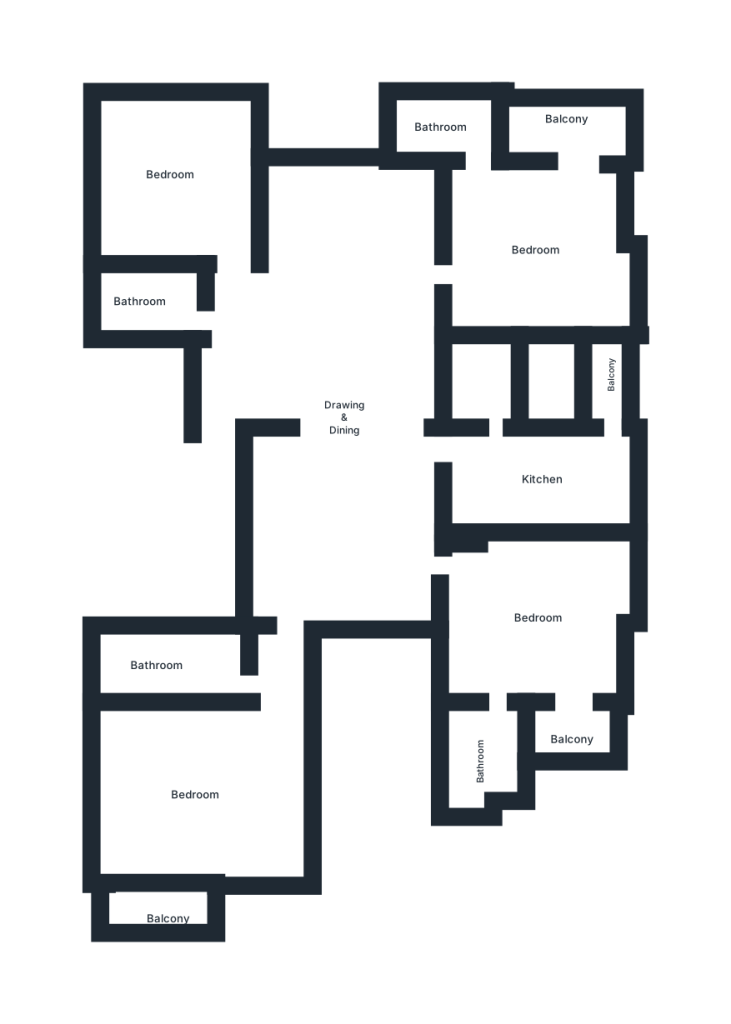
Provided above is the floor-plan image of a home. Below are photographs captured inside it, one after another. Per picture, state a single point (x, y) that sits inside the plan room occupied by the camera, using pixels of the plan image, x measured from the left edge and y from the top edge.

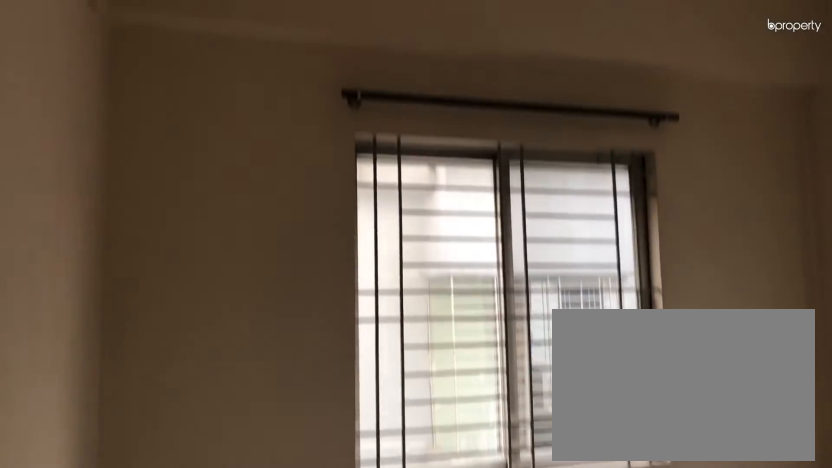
(182, 182)
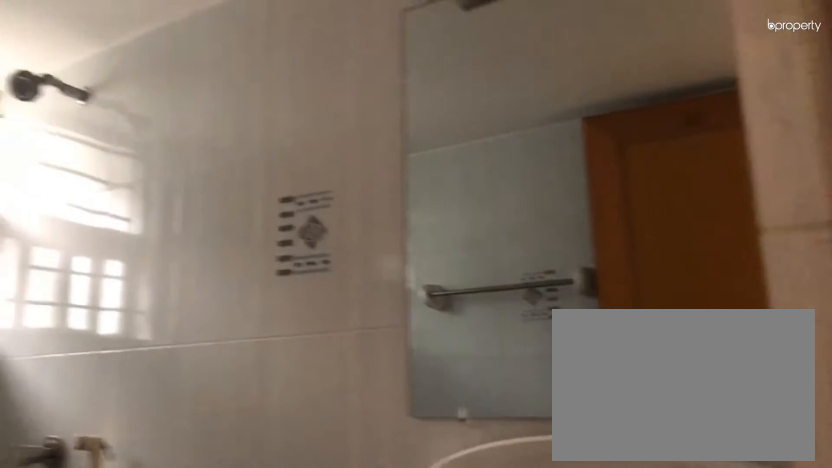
(141, 301)
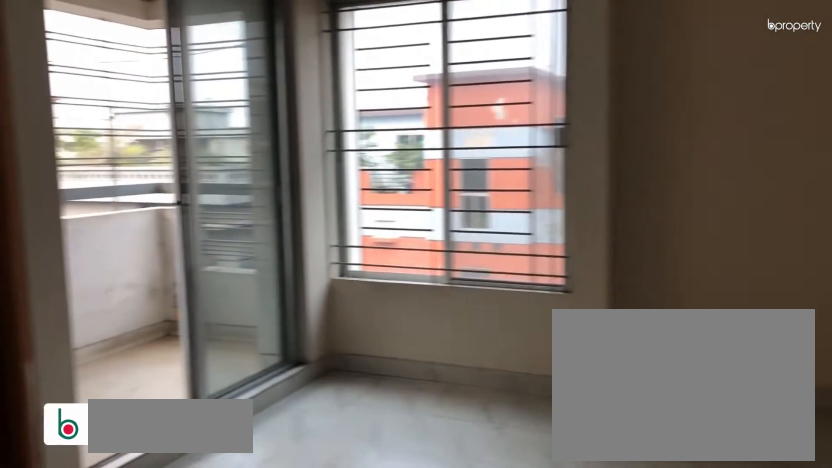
(529, 243)
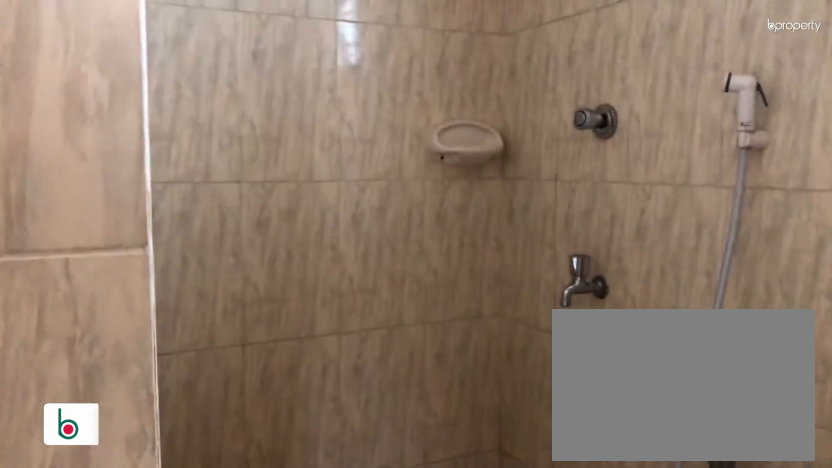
(450, 131)
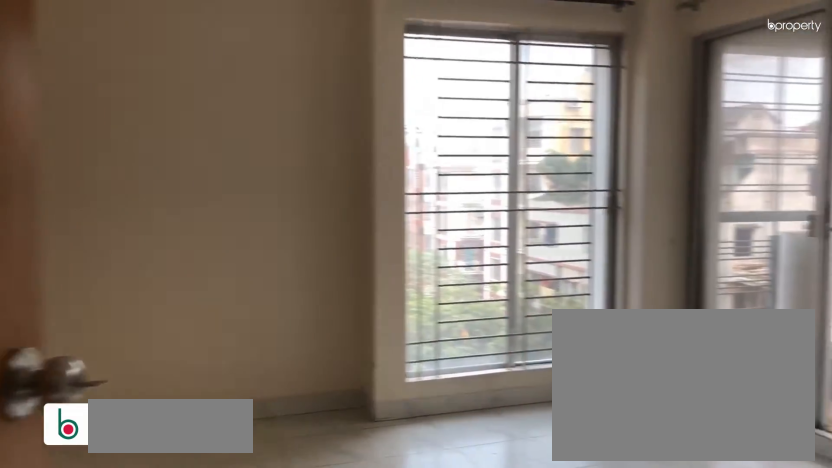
(525, 604)
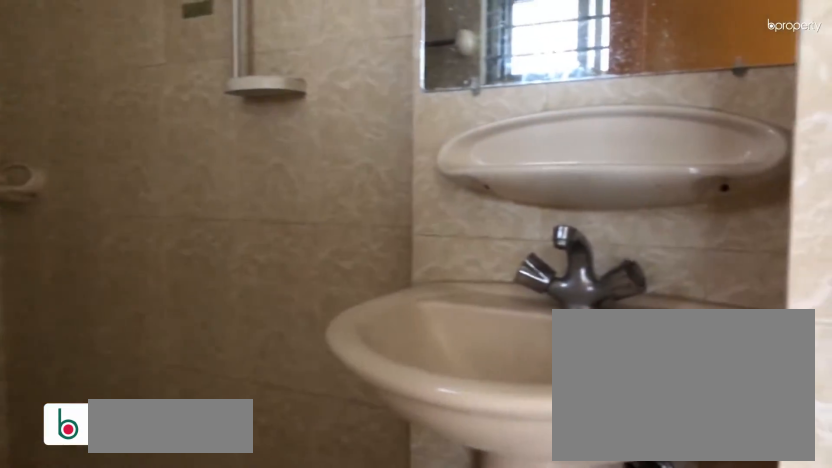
(481, 755)
